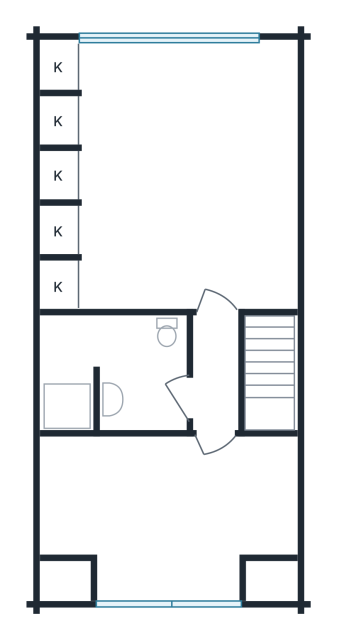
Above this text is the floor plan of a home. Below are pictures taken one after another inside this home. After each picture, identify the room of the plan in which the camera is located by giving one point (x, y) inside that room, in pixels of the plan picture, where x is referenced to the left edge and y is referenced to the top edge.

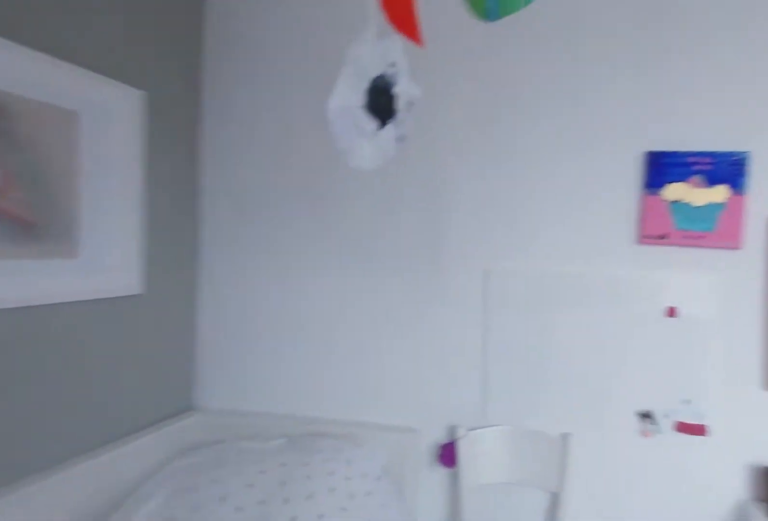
(169, 510)
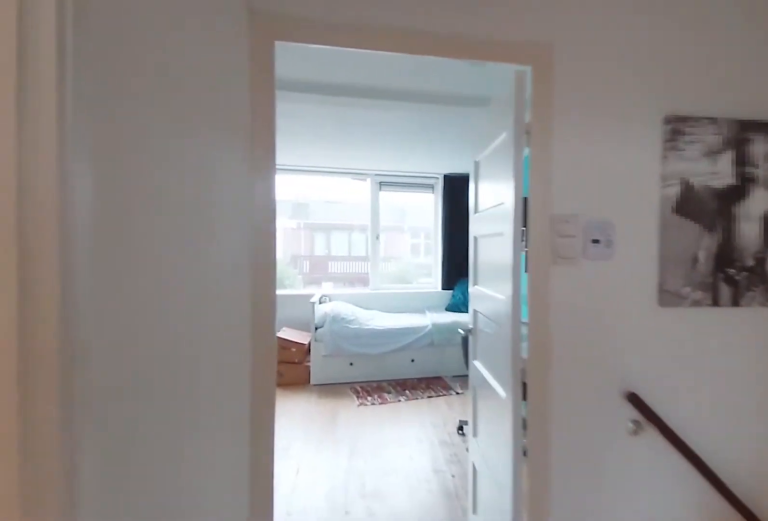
(222, 375)
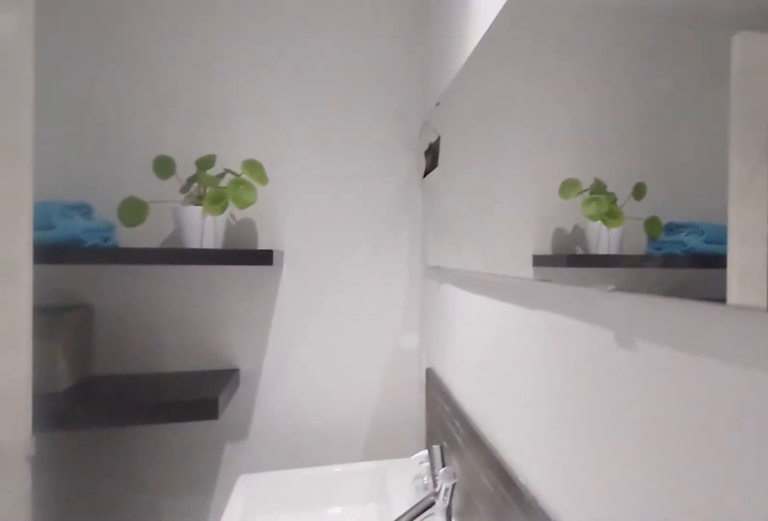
(89, 384)
